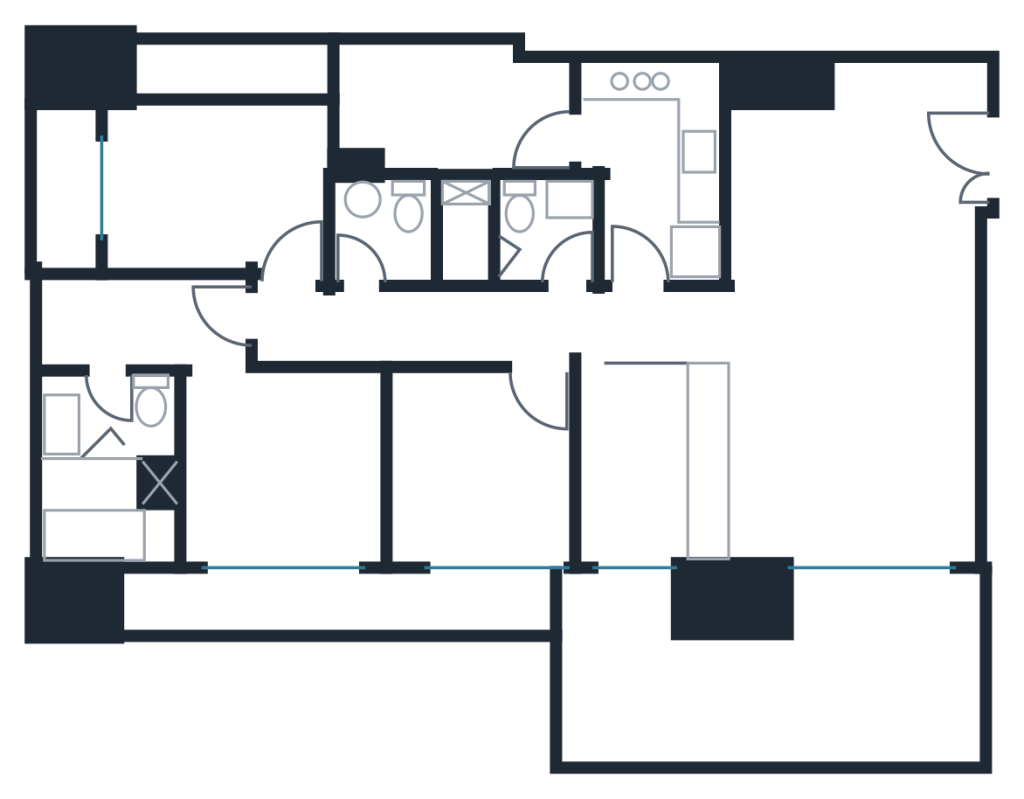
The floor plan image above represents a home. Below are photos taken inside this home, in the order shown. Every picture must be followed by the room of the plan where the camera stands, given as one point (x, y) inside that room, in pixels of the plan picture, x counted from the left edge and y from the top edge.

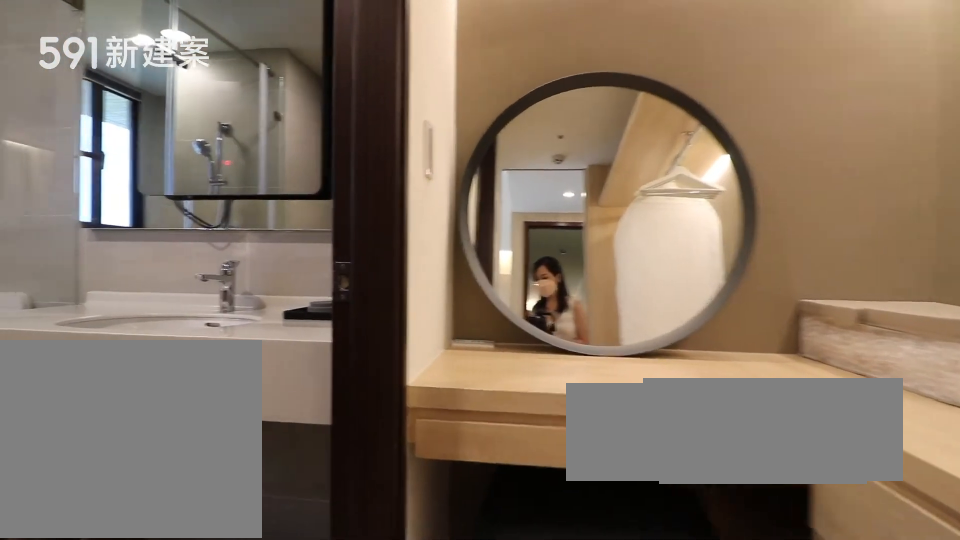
(133, 322)
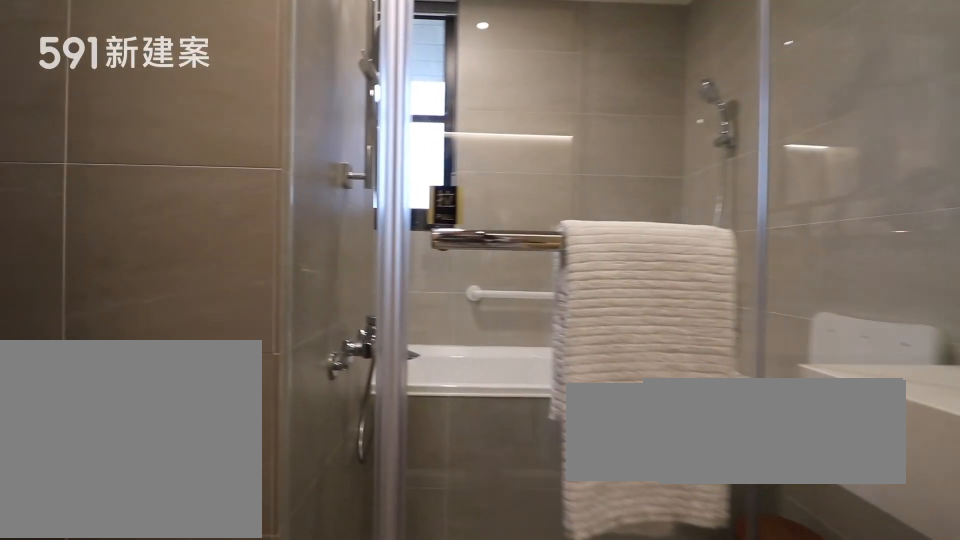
(108, 478)
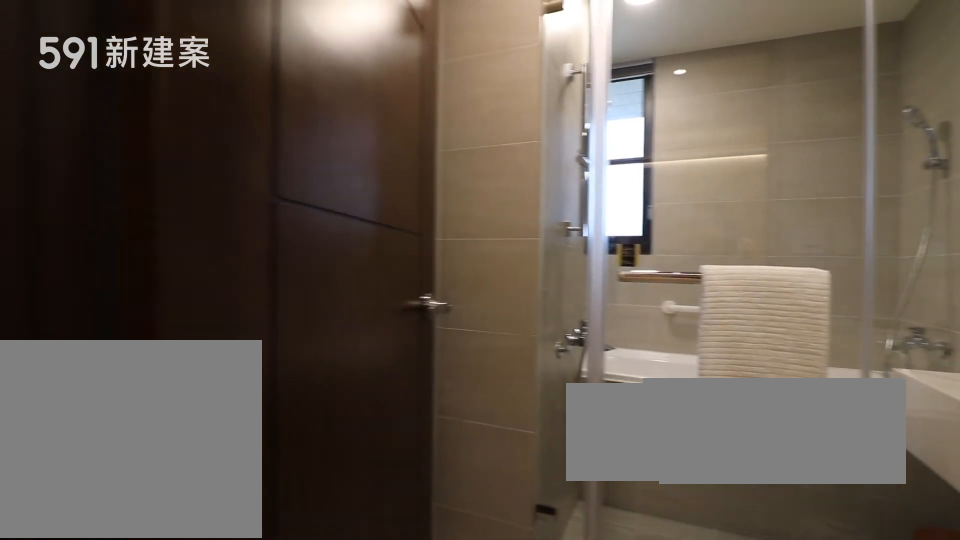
(108, 478)
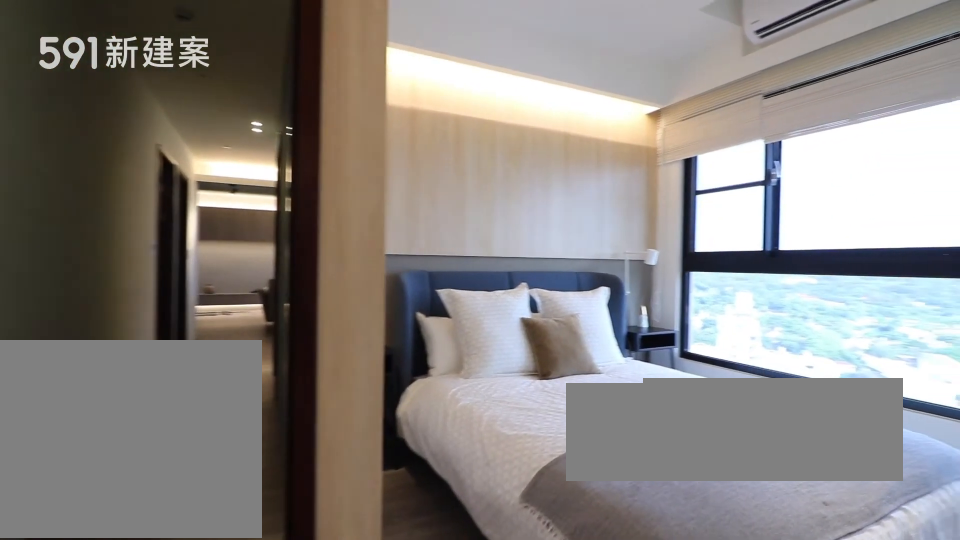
(287, 471)
